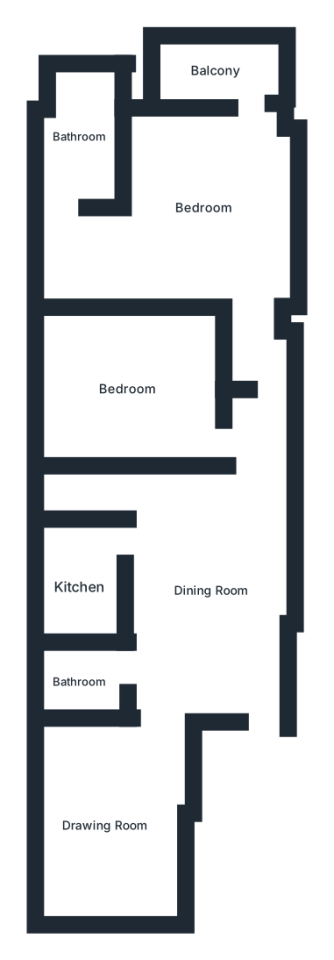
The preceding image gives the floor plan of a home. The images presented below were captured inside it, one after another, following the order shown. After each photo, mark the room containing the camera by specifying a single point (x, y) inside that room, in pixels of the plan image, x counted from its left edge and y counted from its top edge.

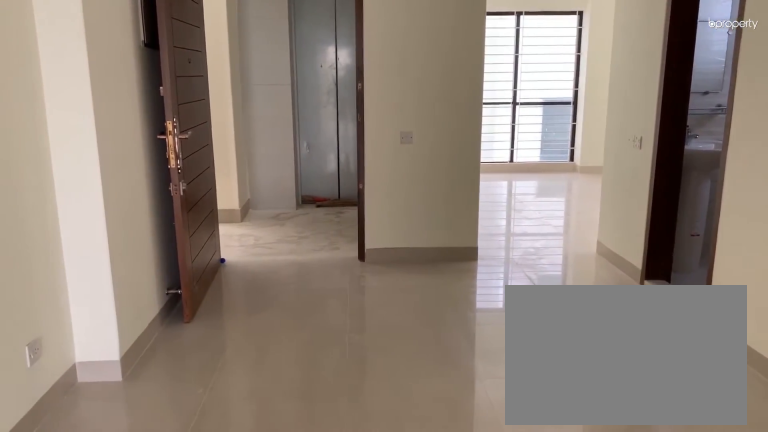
(210, 582)
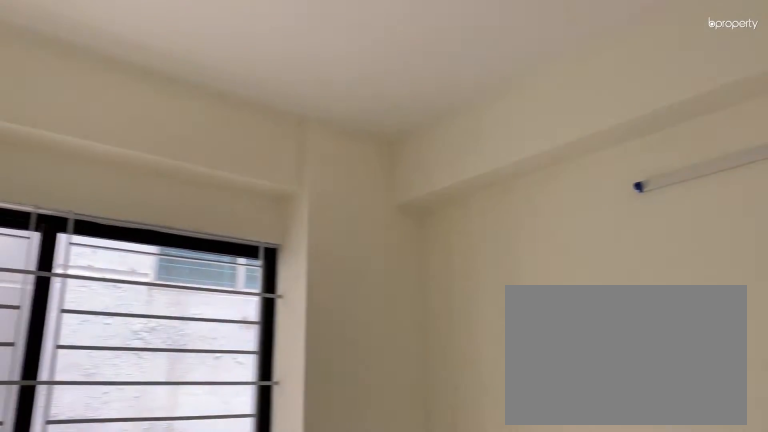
(106, 825)
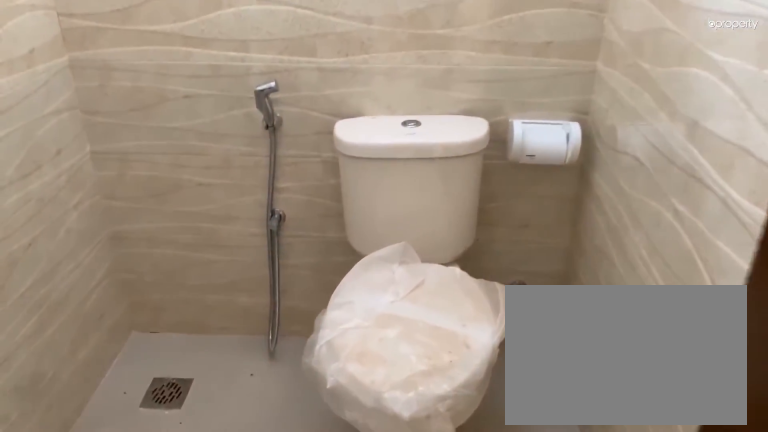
(81, 680)
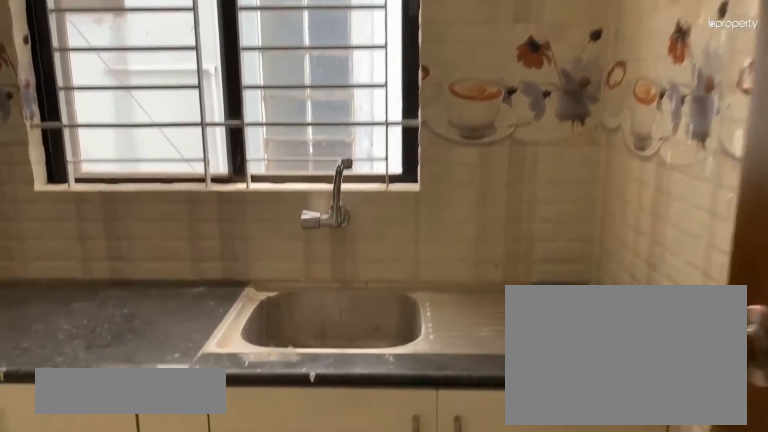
(80, 582)
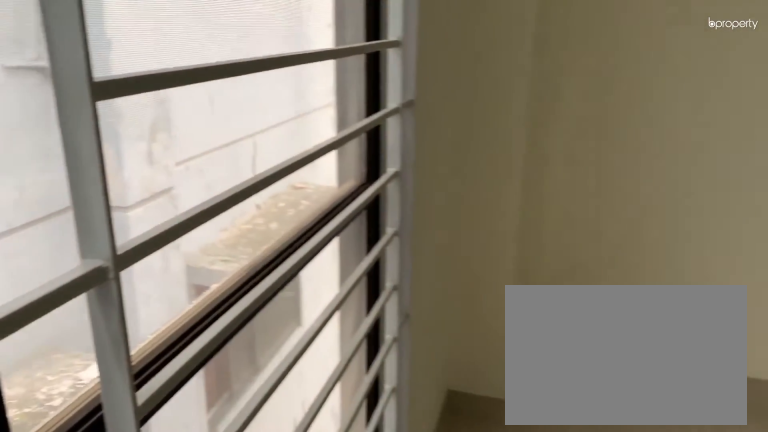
(127, 389)
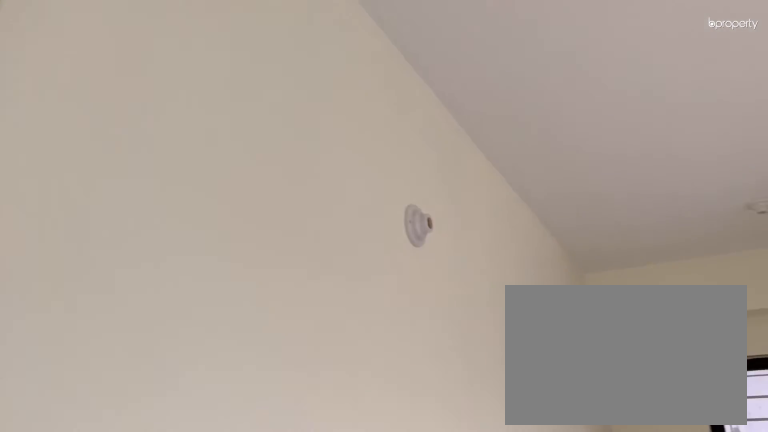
(198, 202)
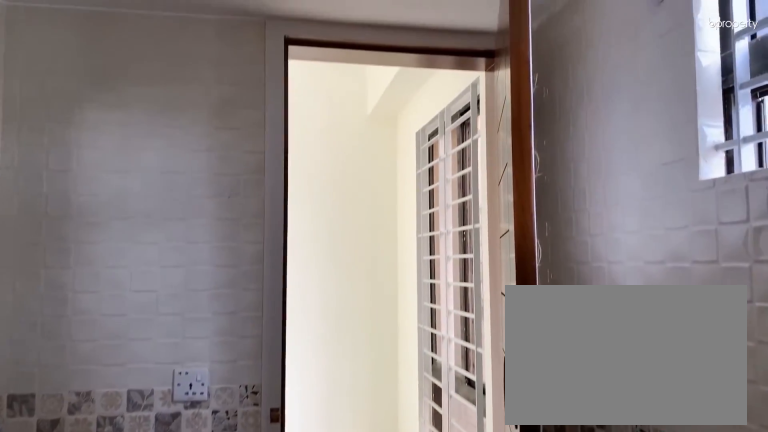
(76, 135)
